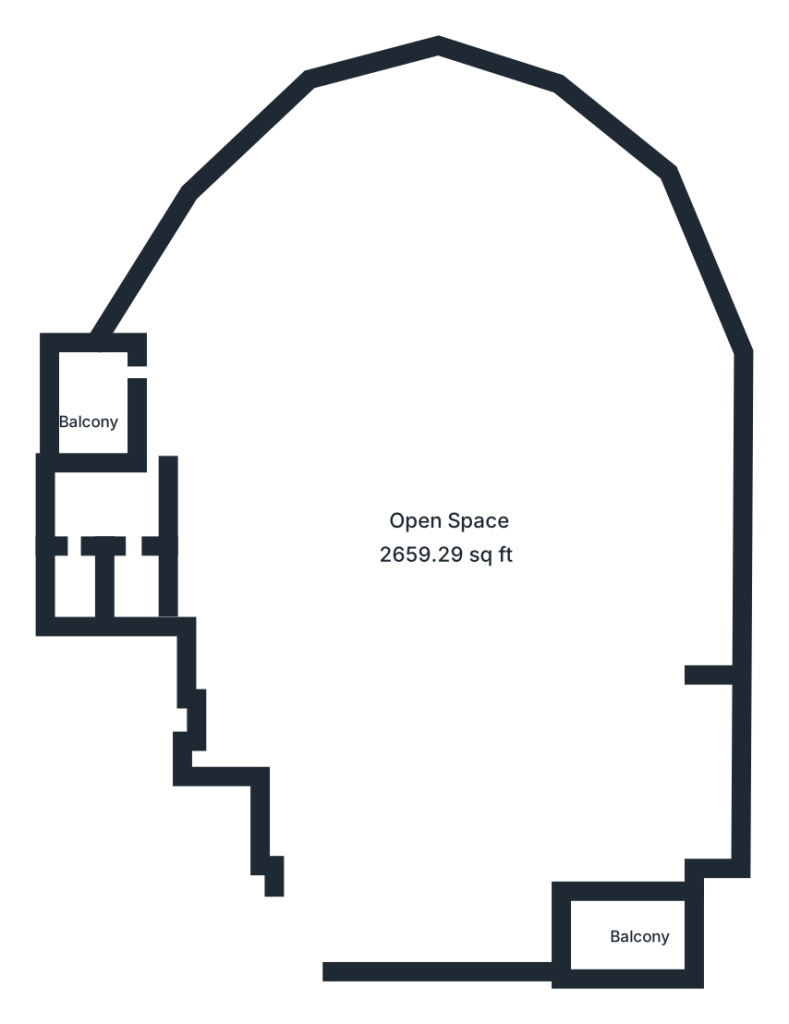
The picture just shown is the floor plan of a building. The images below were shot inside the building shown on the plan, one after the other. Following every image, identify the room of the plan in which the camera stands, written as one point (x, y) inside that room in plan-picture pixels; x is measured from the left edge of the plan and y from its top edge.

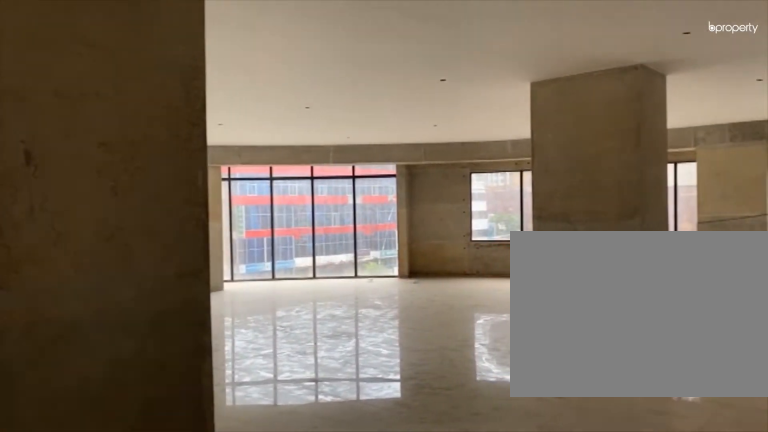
(448, 512)
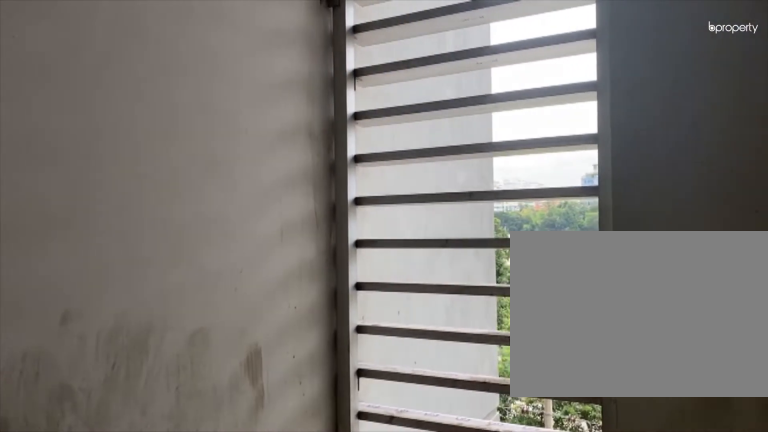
(103, 397)
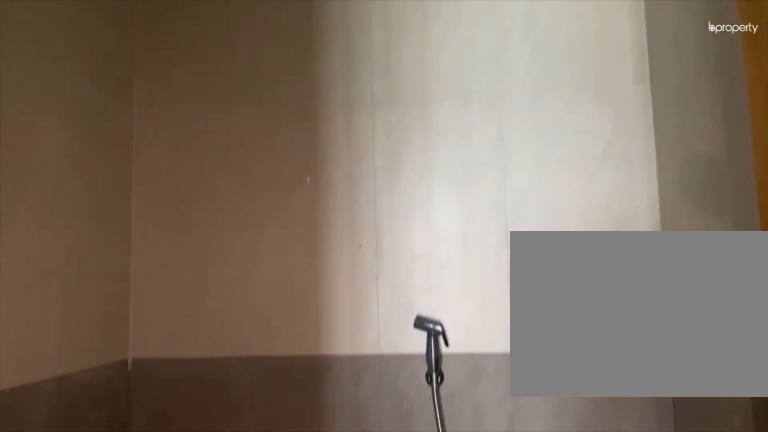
(137, 594)
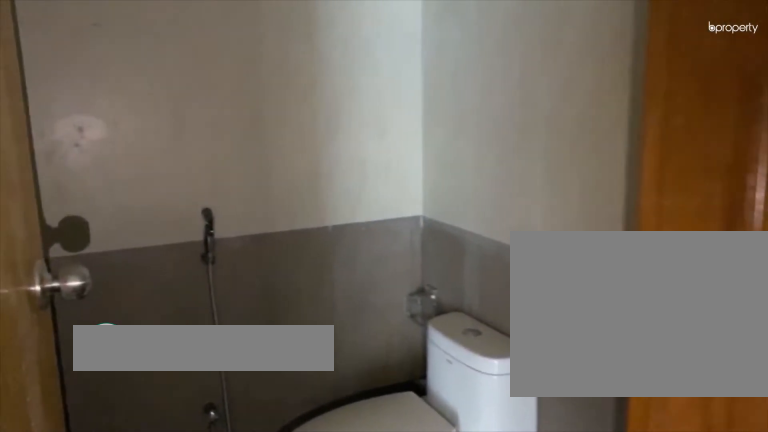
(83, 573)
